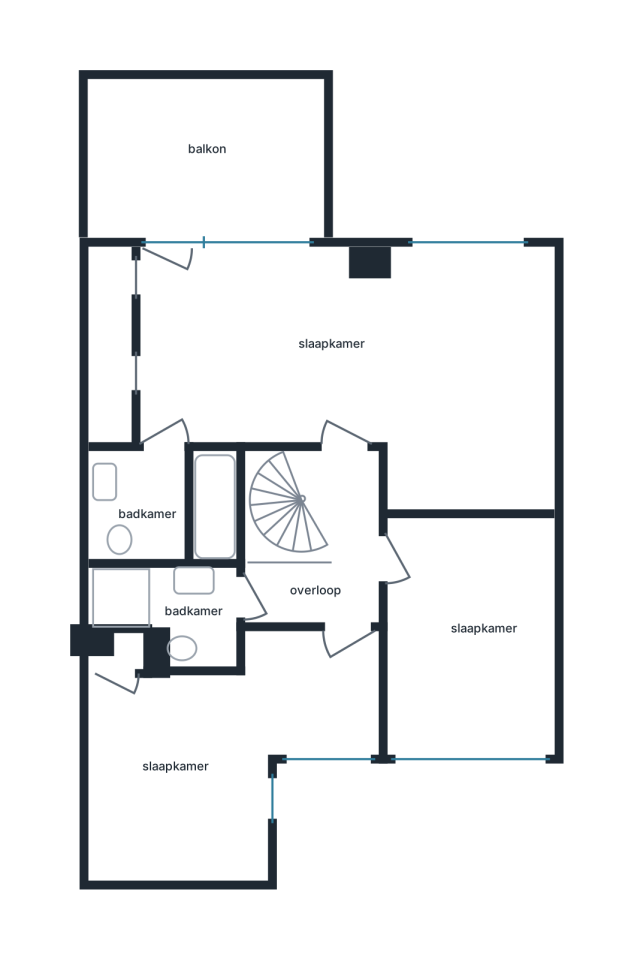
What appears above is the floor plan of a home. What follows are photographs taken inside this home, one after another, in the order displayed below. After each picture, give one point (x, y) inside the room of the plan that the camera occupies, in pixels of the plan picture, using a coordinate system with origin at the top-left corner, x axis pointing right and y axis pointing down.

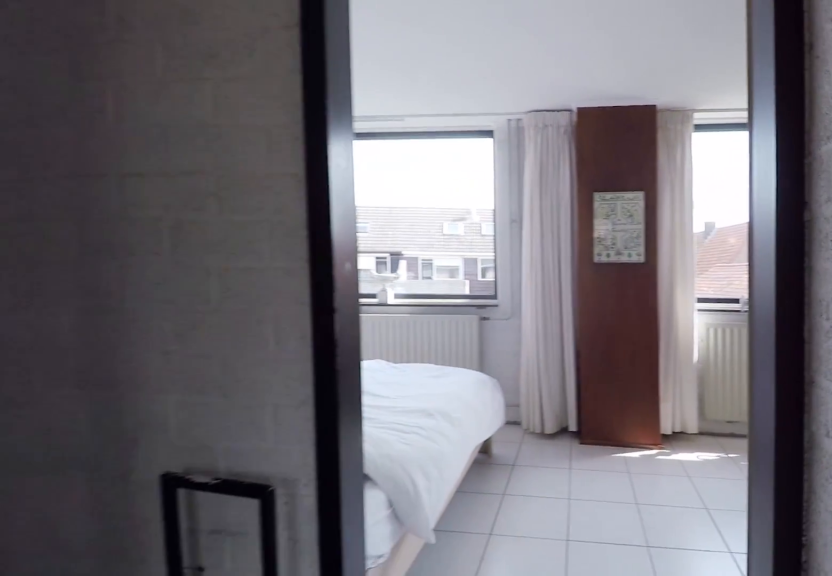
(324, 548)
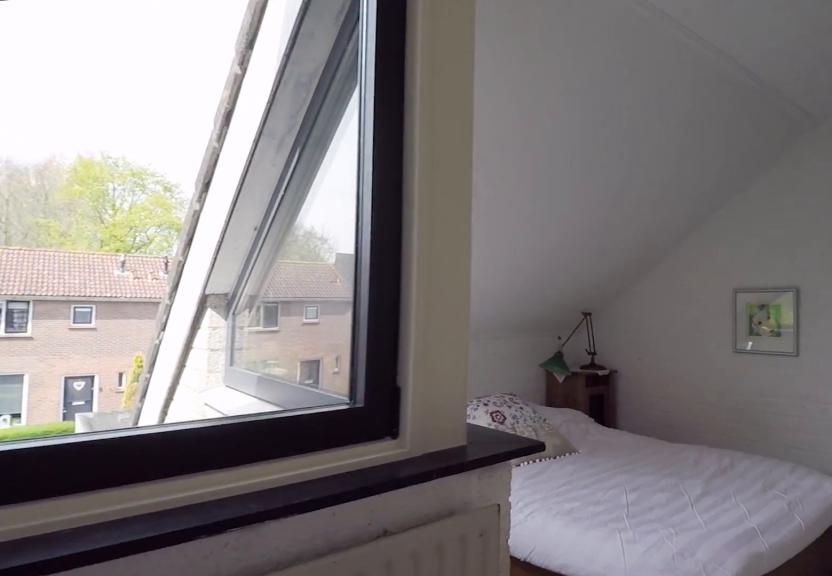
(226, 732)
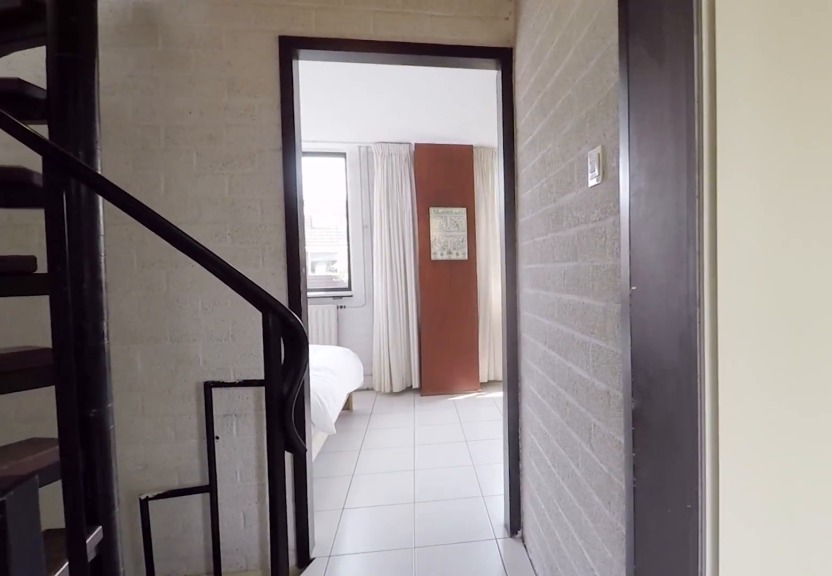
(324, 548)
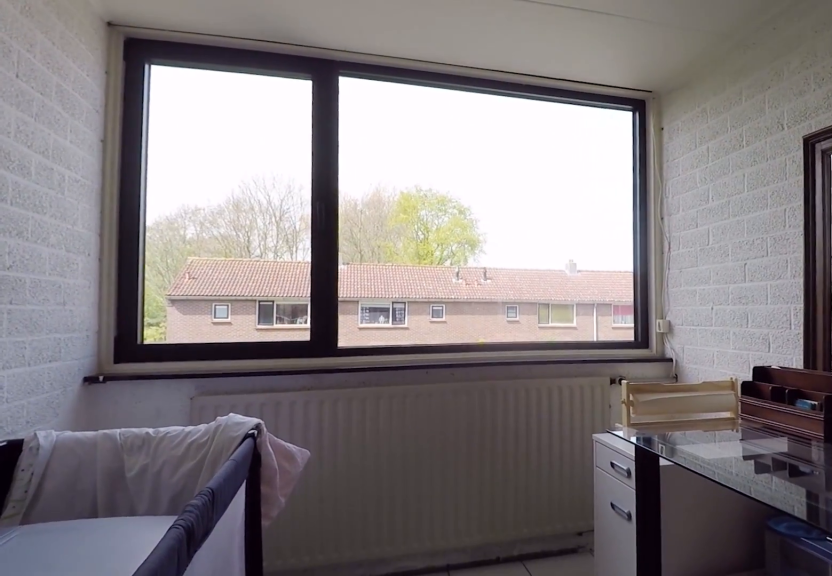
(468, 635)
